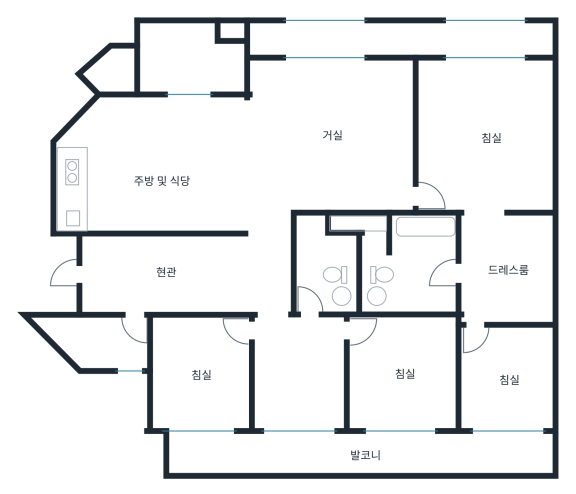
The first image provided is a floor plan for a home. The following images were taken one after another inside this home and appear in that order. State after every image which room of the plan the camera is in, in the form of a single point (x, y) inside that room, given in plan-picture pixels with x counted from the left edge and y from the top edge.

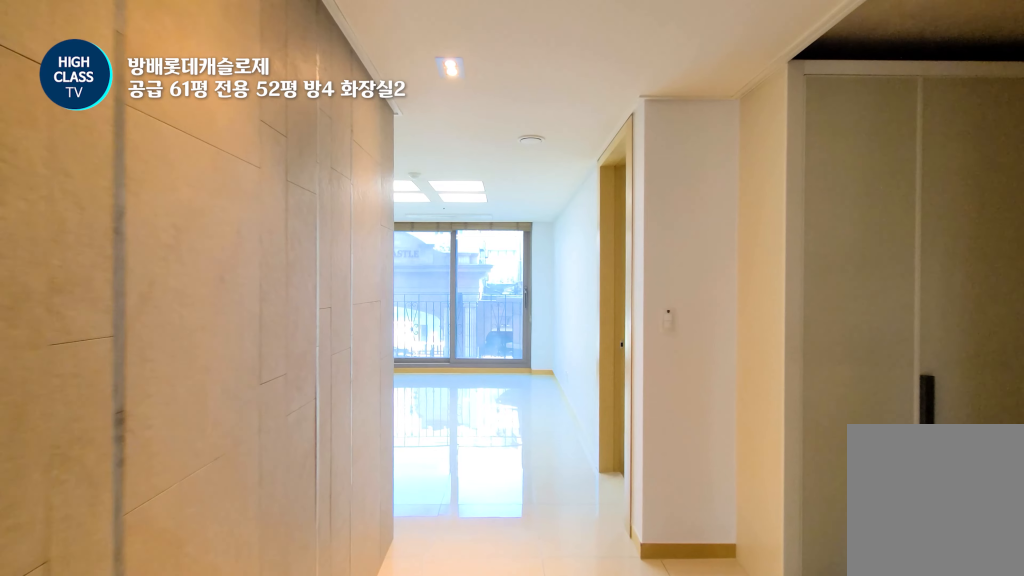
(268, 262)
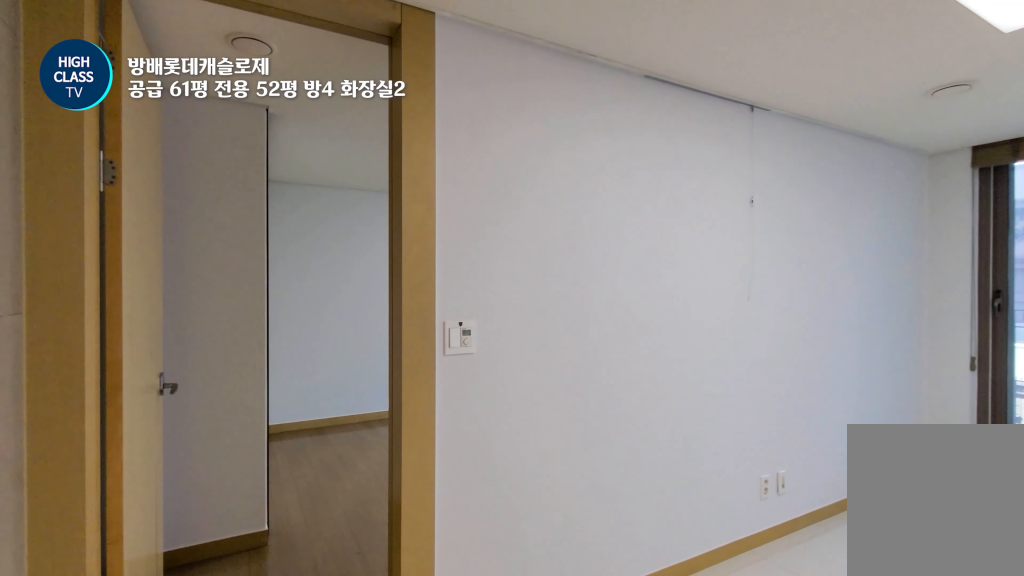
(299, 393)
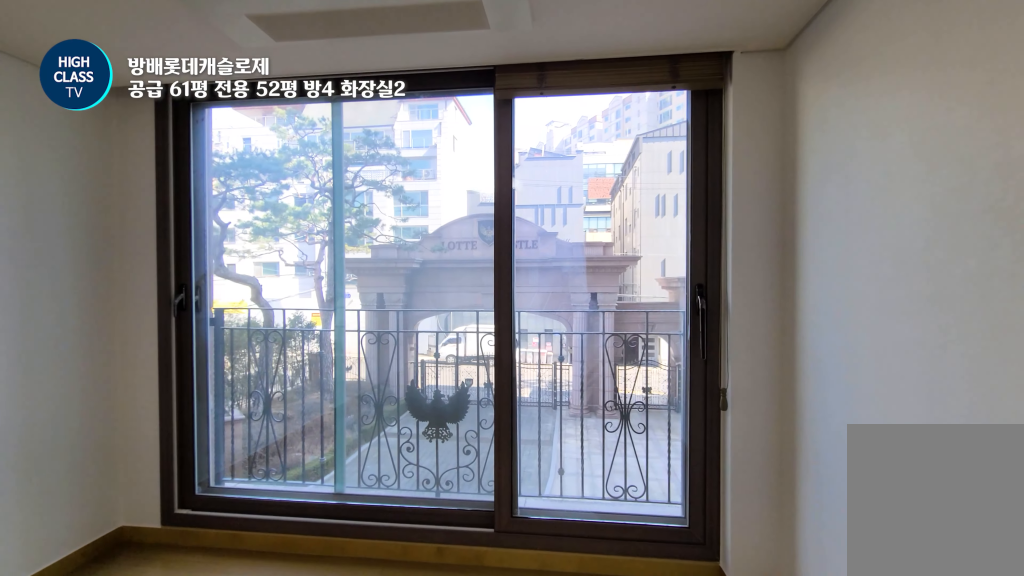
(403, 394)
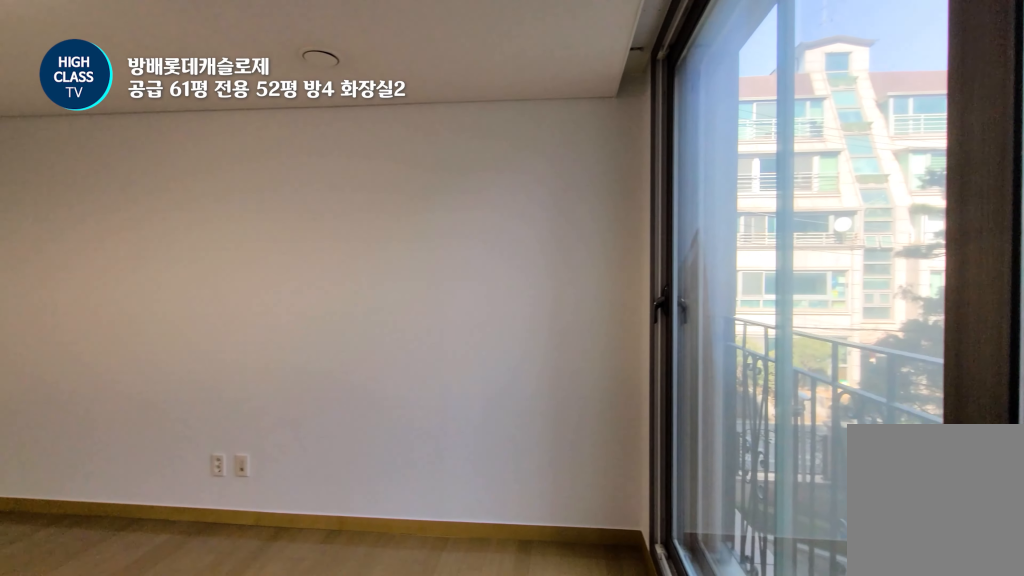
(403, 394)
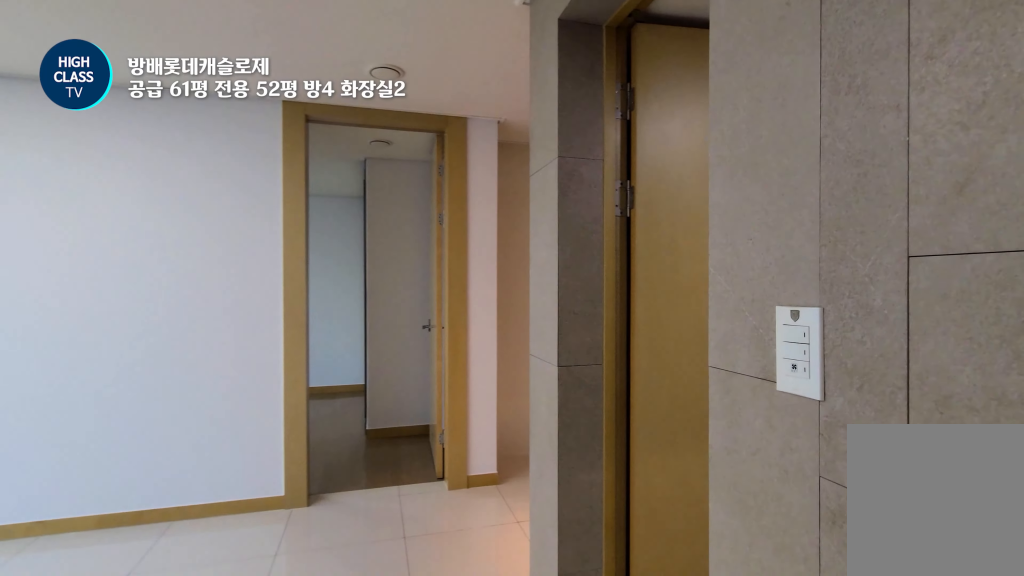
(299, 382)
